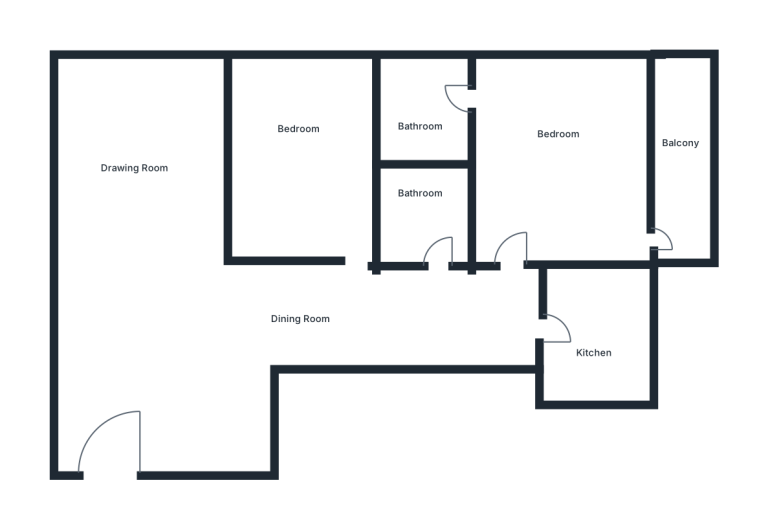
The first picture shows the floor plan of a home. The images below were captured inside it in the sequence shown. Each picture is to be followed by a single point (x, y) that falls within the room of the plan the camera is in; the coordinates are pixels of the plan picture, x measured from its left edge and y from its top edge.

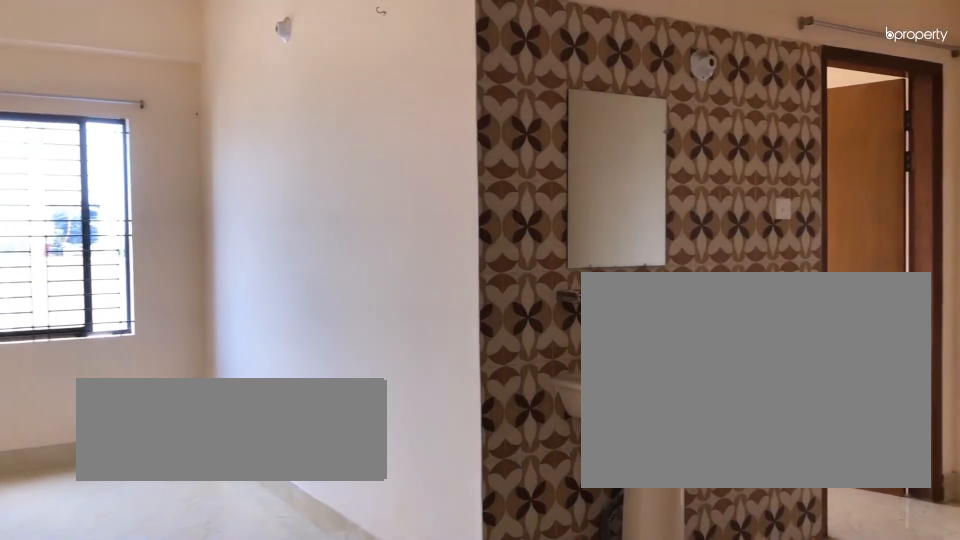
(170, 330)
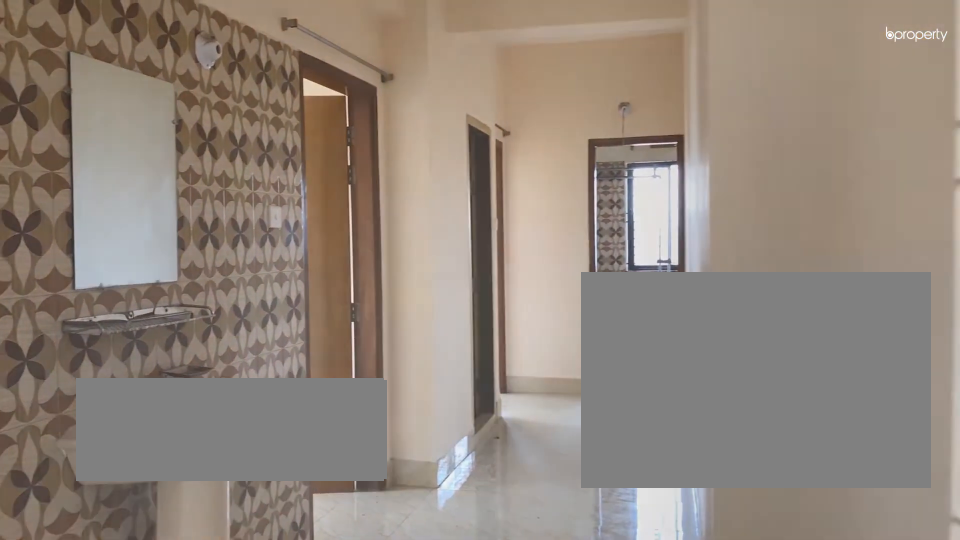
(170, 330)
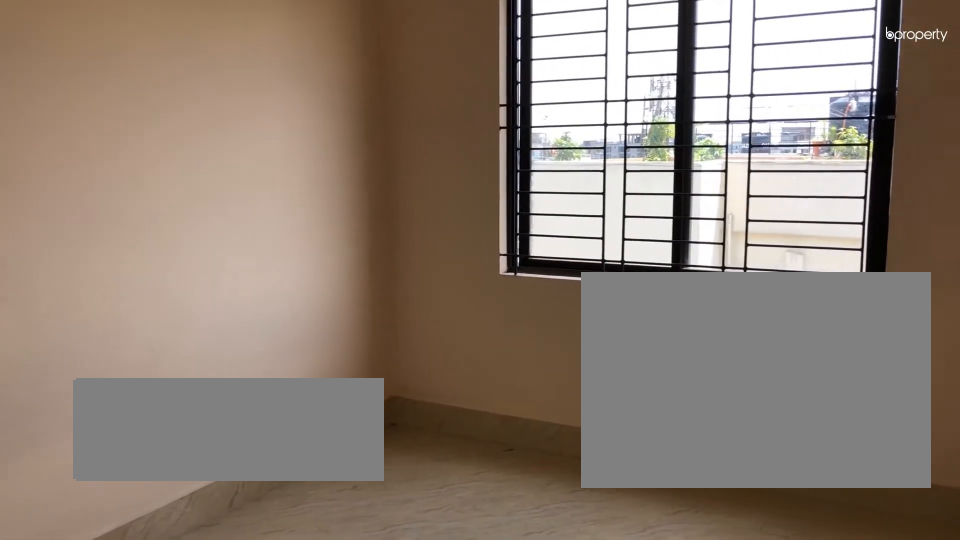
(309, 168)
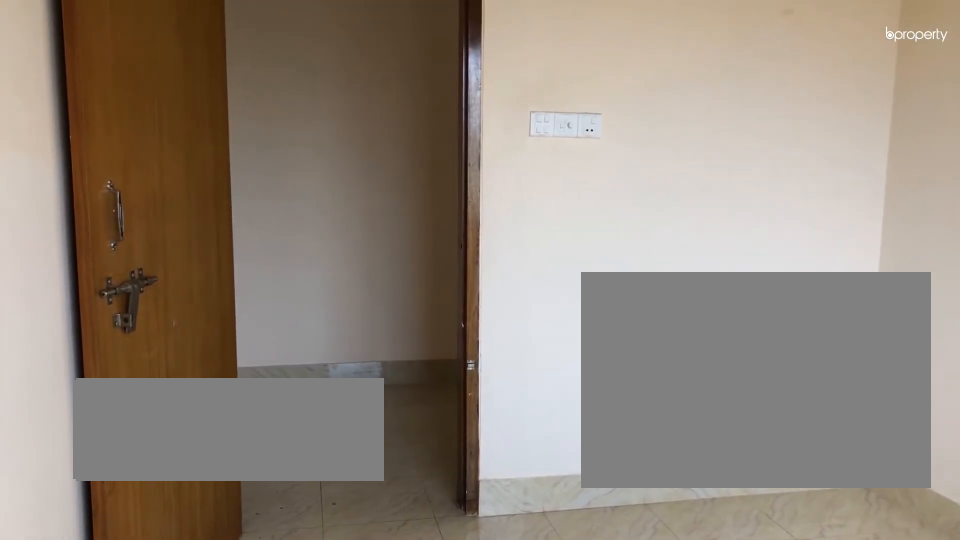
(309, 168)
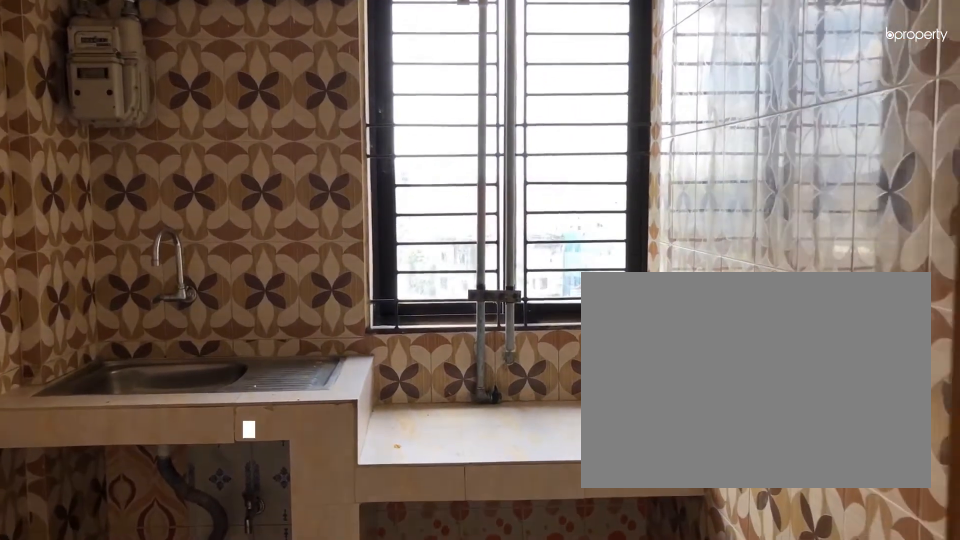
(595, 328)
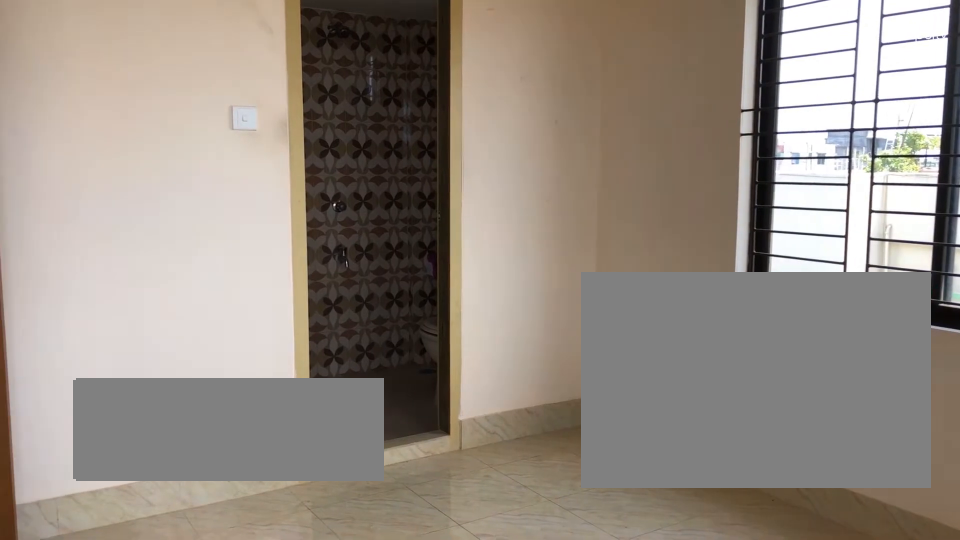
(561, 149)
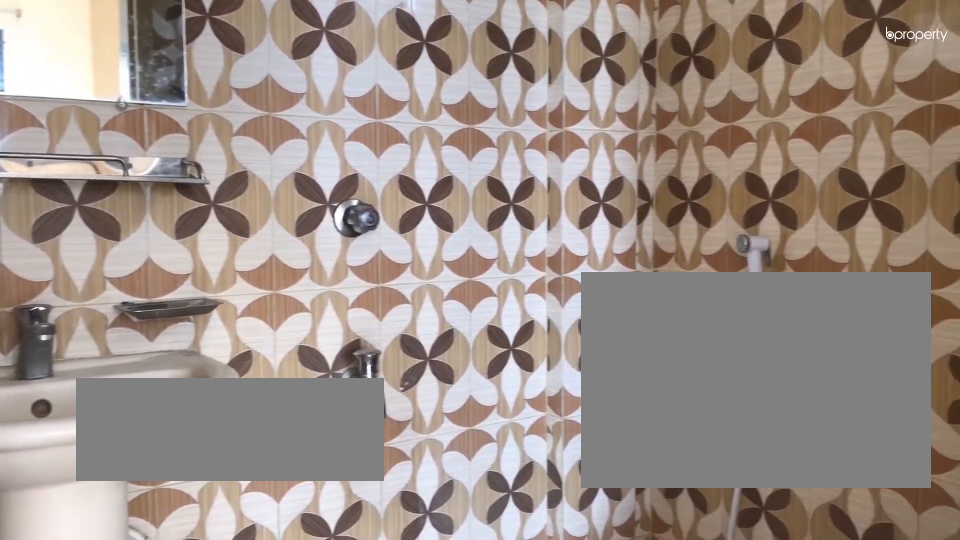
(425, 118)
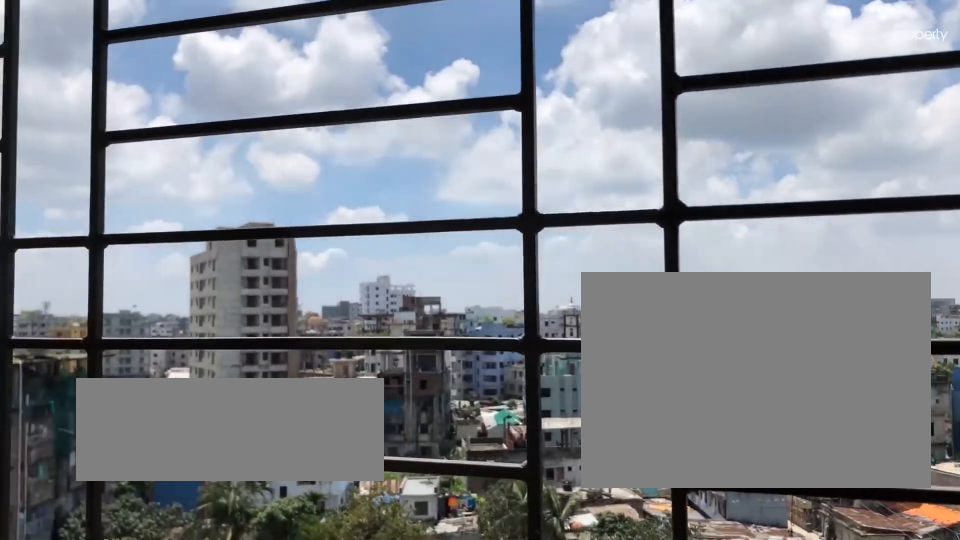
(682, 182)
